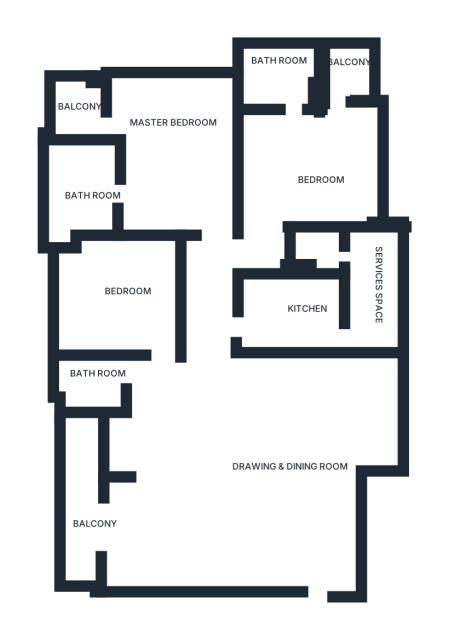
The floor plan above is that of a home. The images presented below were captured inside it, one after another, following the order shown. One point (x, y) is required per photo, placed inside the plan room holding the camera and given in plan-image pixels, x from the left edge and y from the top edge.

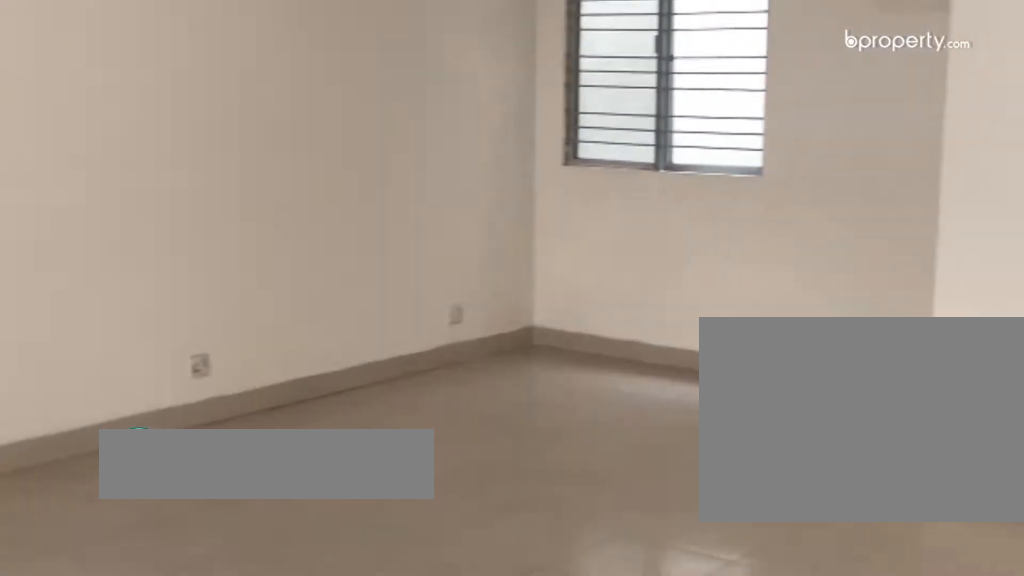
(244, 505)
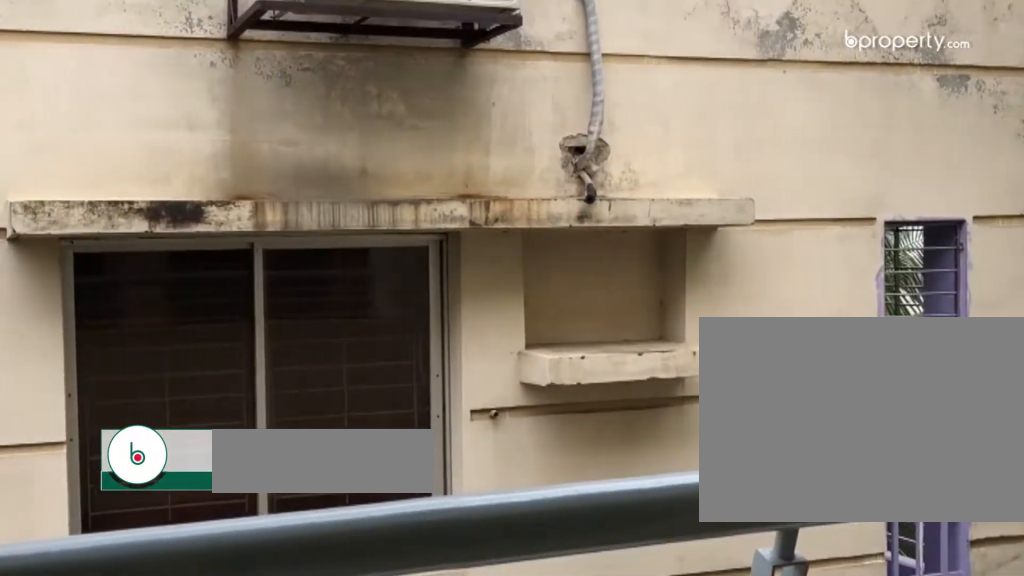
(90, 538)
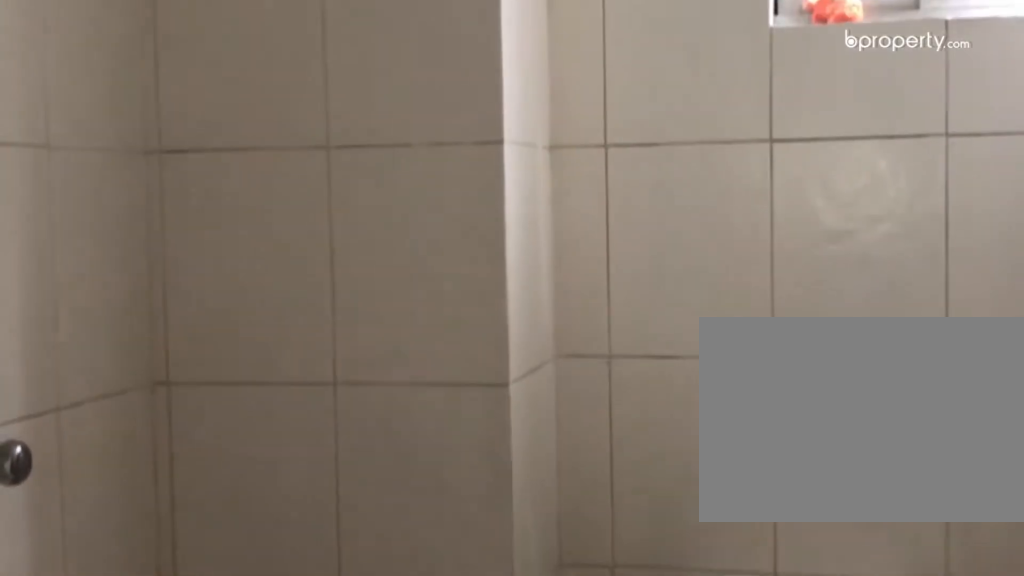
(104, 384)
